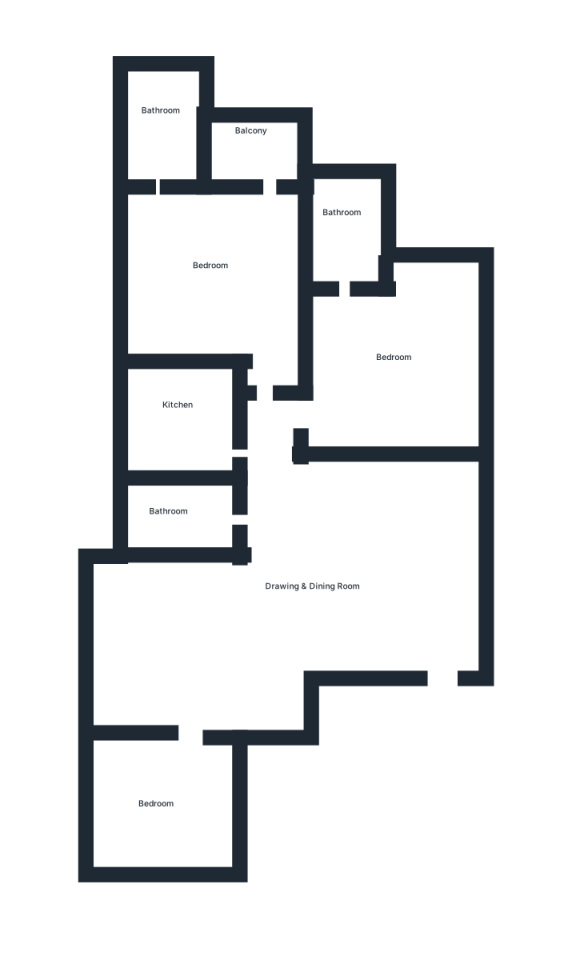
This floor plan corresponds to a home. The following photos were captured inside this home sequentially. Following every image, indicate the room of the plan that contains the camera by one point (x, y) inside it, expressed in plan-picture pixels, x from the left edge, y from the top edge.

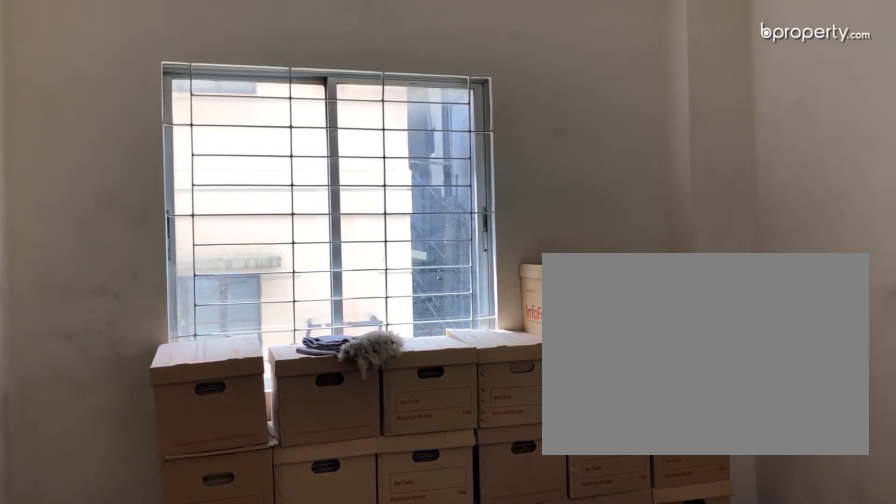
(172, 802)
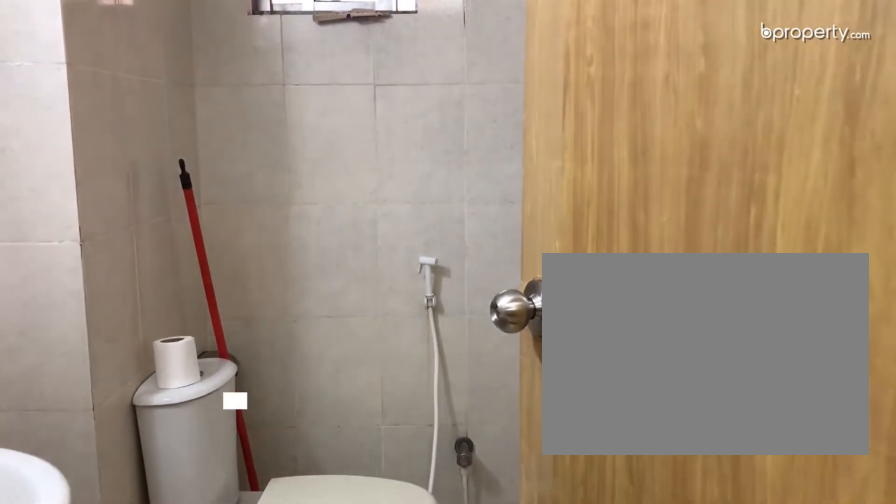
(264, 512)
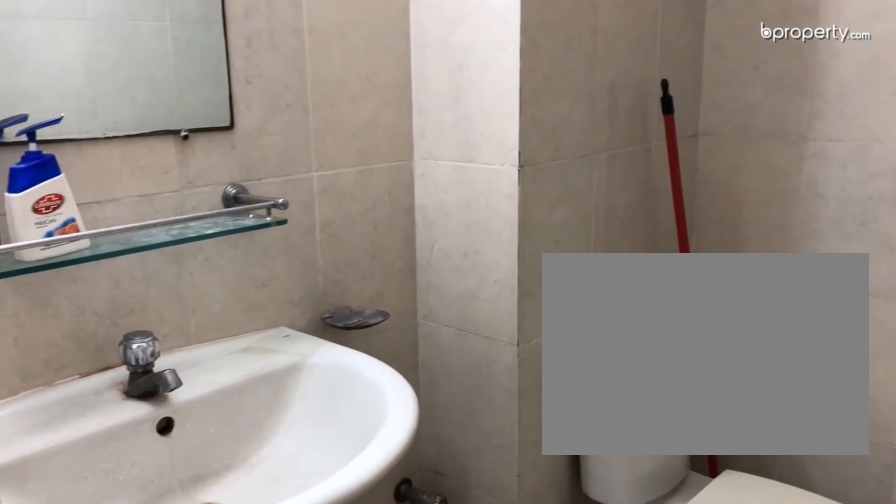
(193, 526)
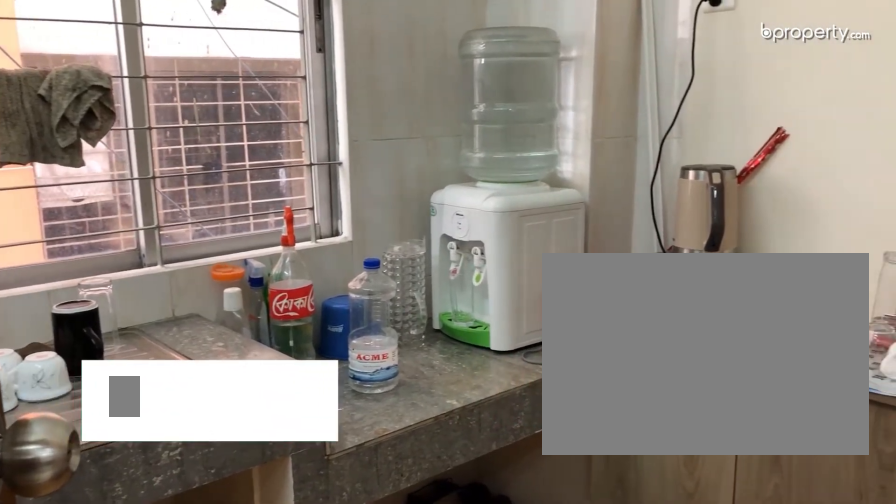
(187, 415)
